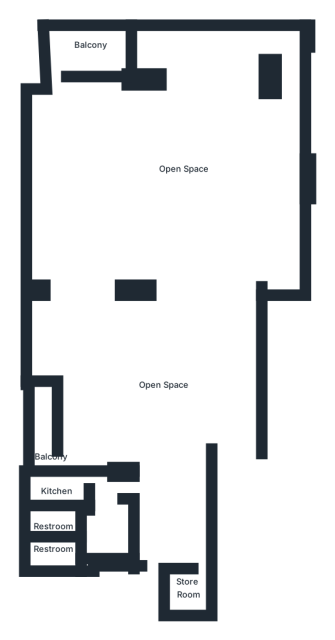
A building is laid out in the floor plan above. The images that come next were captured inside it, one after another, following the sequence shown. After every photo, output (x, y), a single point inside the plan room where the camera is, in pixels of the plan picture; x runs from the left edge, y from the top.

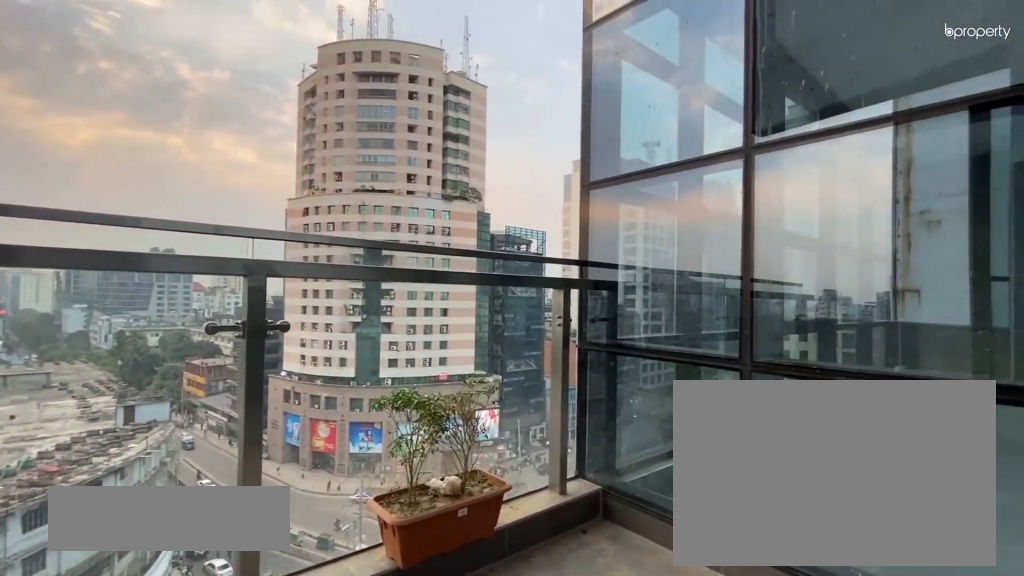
(79, 50)
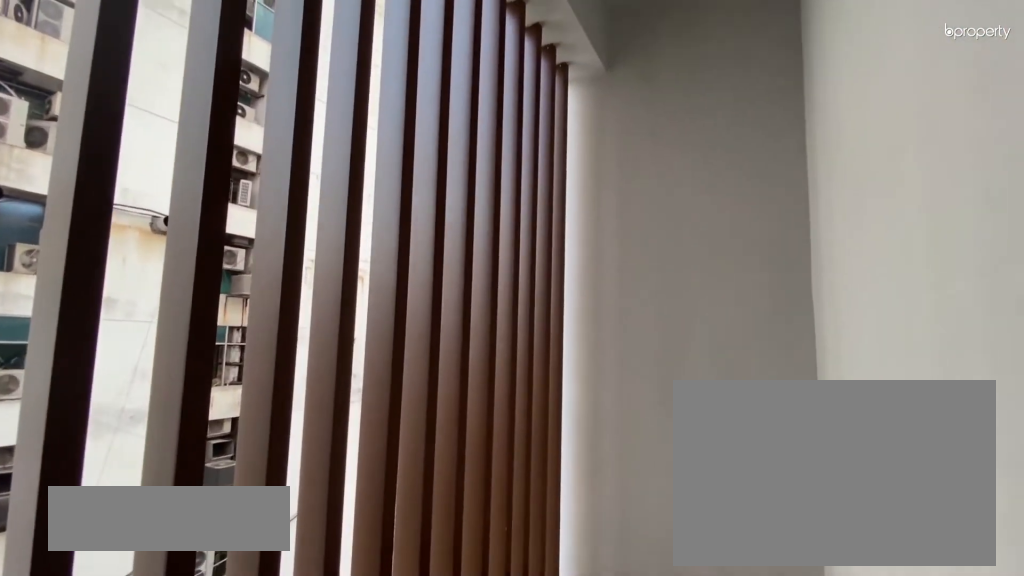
(43, 438)
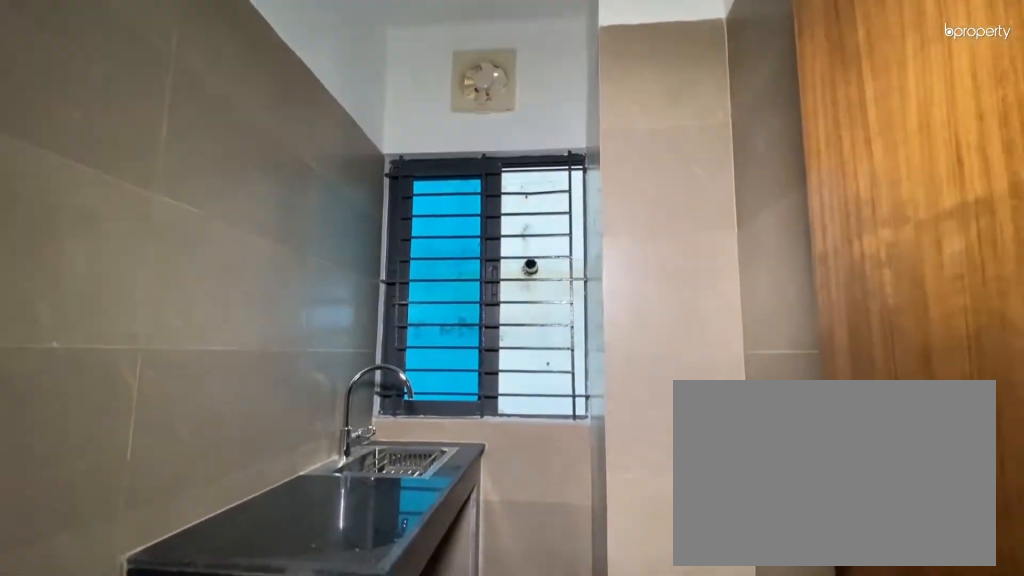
(67, 482)
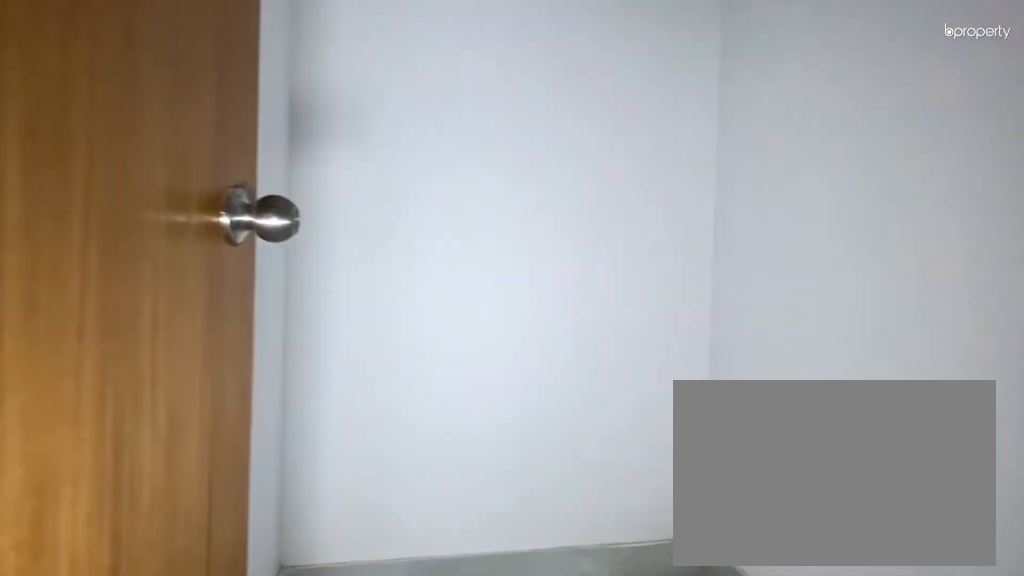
(191, 587)
